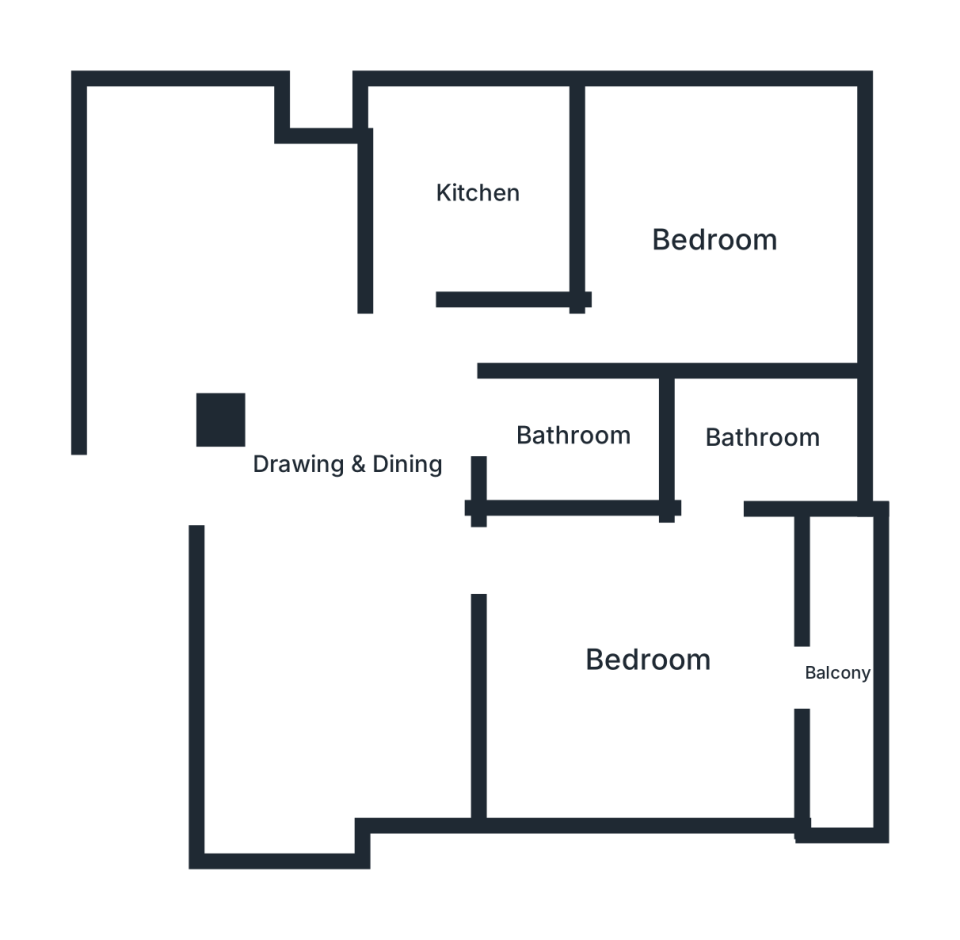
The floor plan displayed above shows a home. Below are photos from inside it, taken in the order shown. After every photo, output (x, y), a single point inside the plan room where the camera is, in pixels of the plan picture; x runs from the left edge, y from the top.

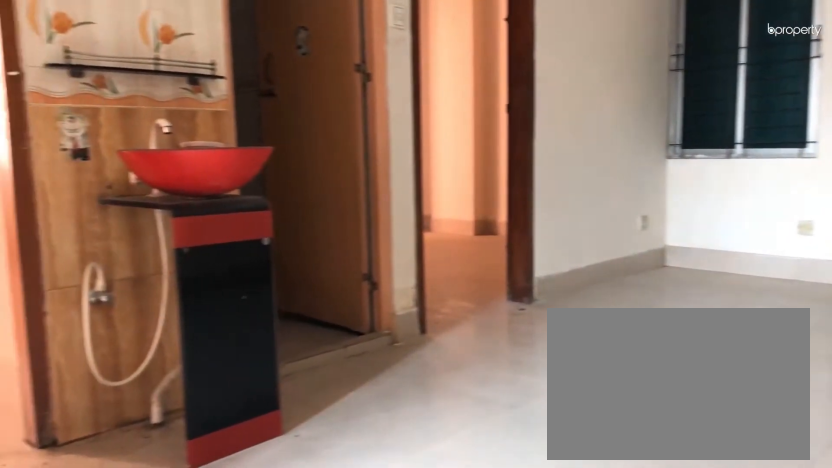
(345, 457)
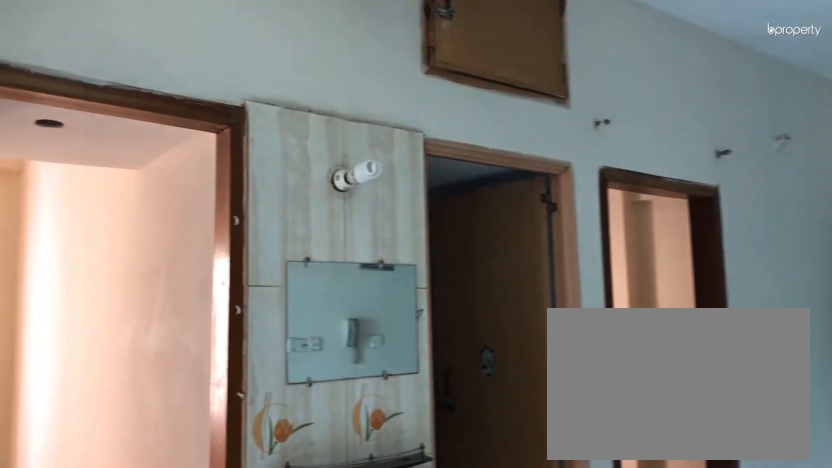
(346, 458)
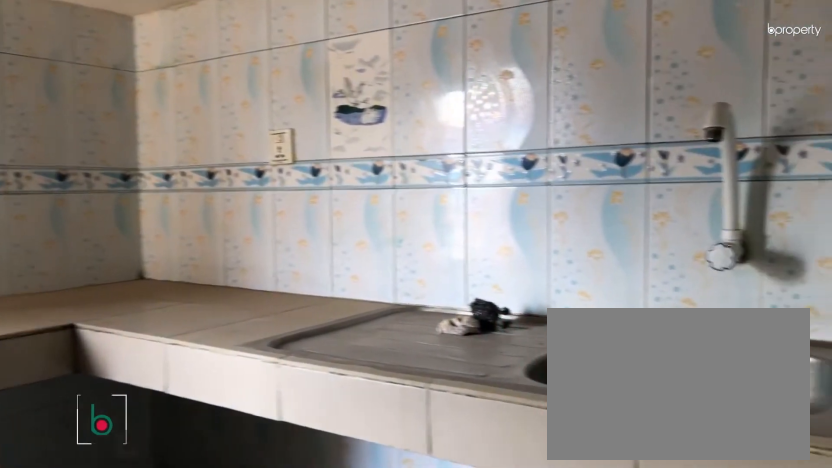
(476, 194)
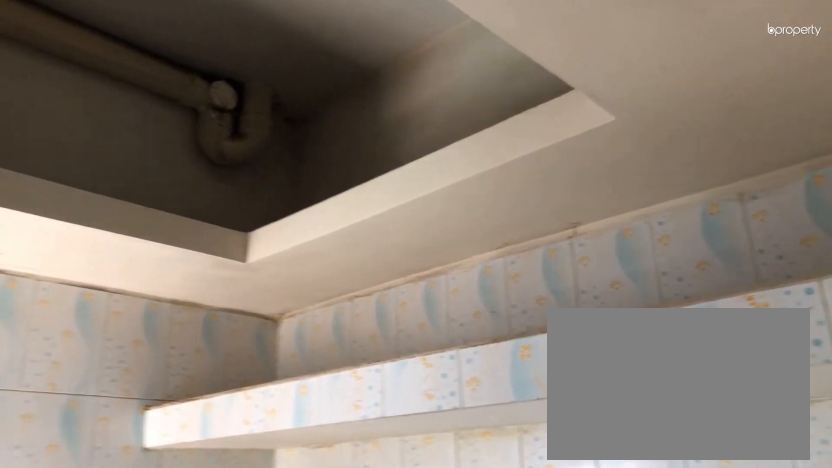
(476, 194)
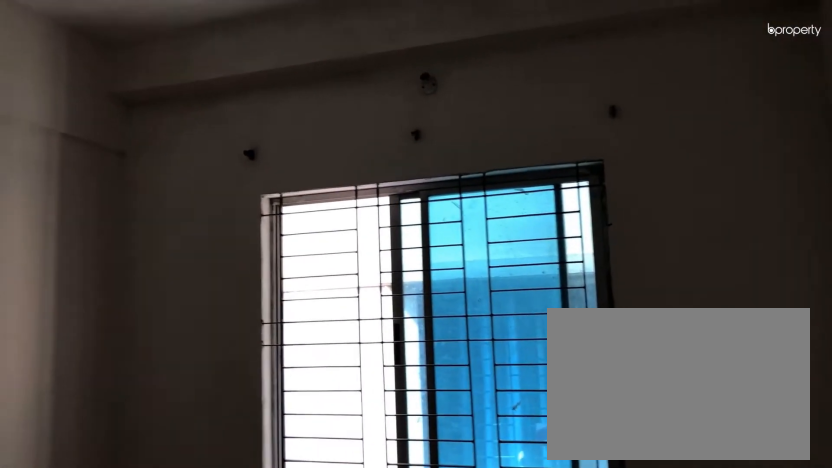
(716, 238)
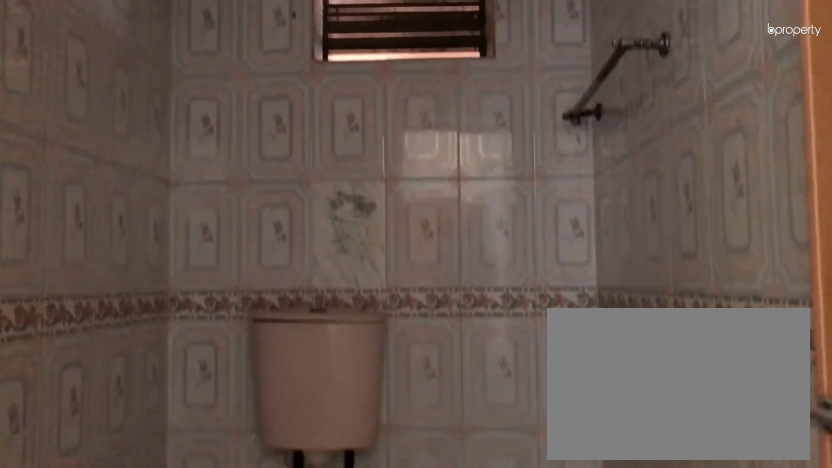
(577, 435)
